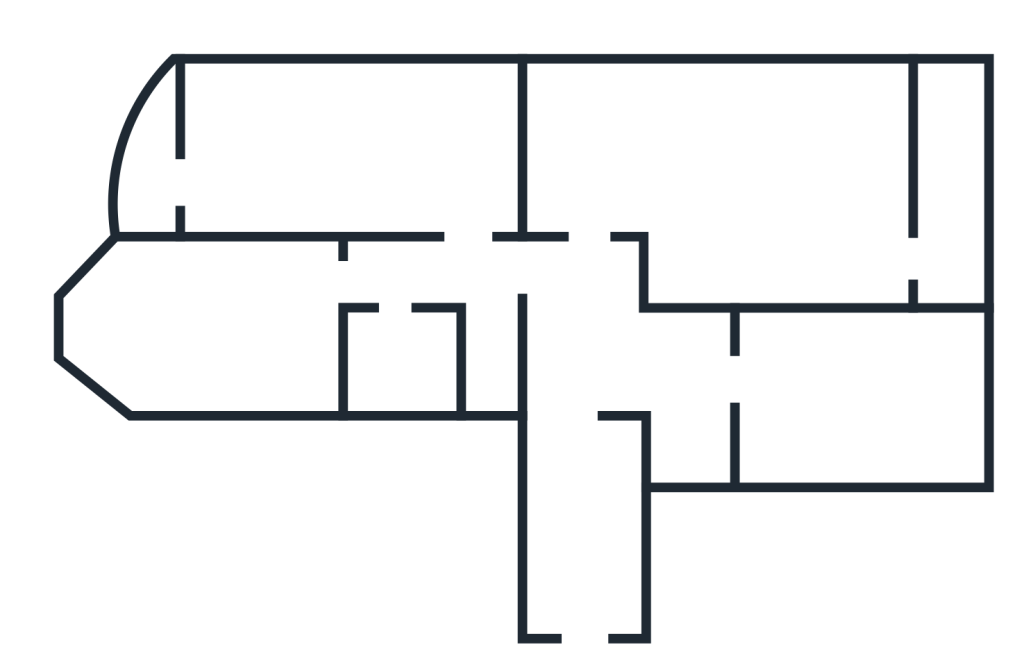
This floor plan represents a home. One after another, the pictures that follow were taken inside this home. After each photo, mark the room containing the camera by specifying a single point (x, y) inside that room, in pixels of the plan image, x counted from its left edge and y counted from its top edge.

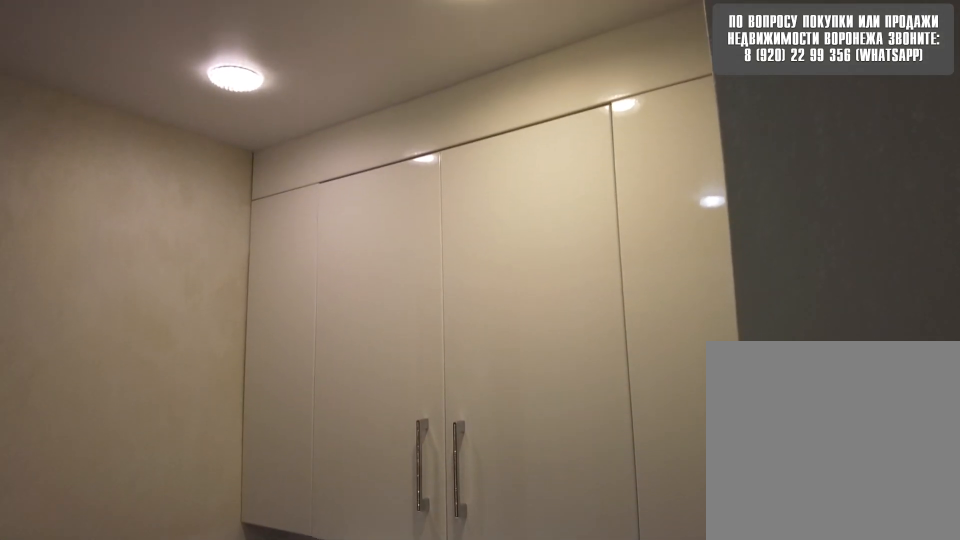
(700, 382)
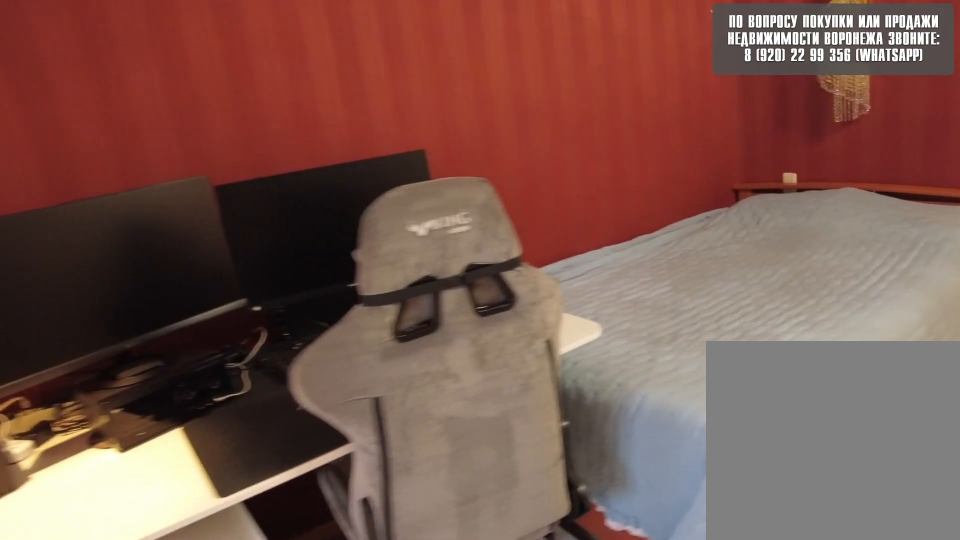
(666, 166)
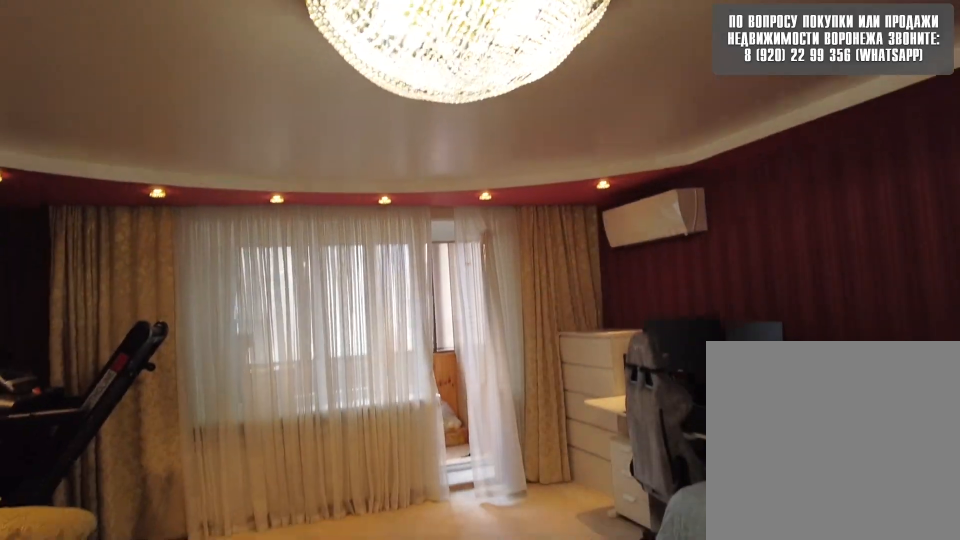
(666, 166)
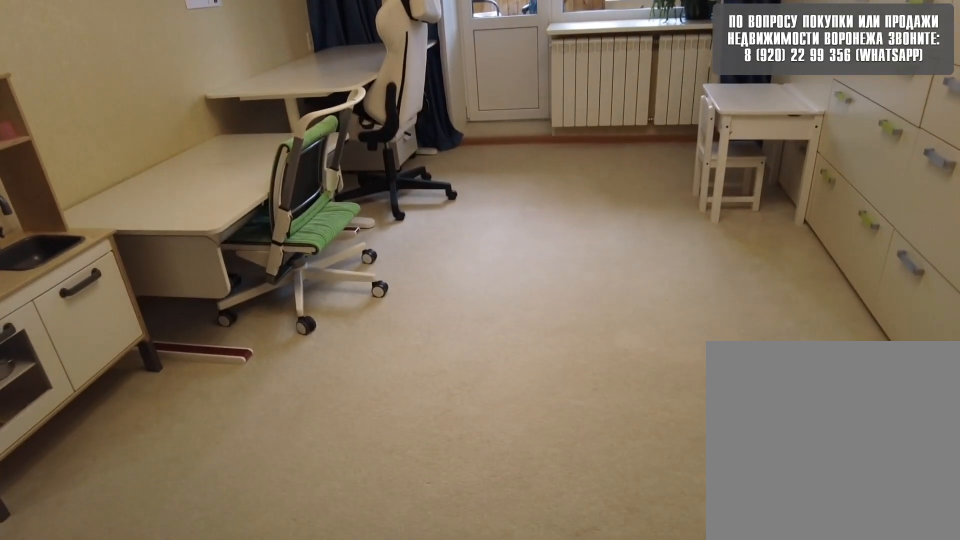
(421, 162)
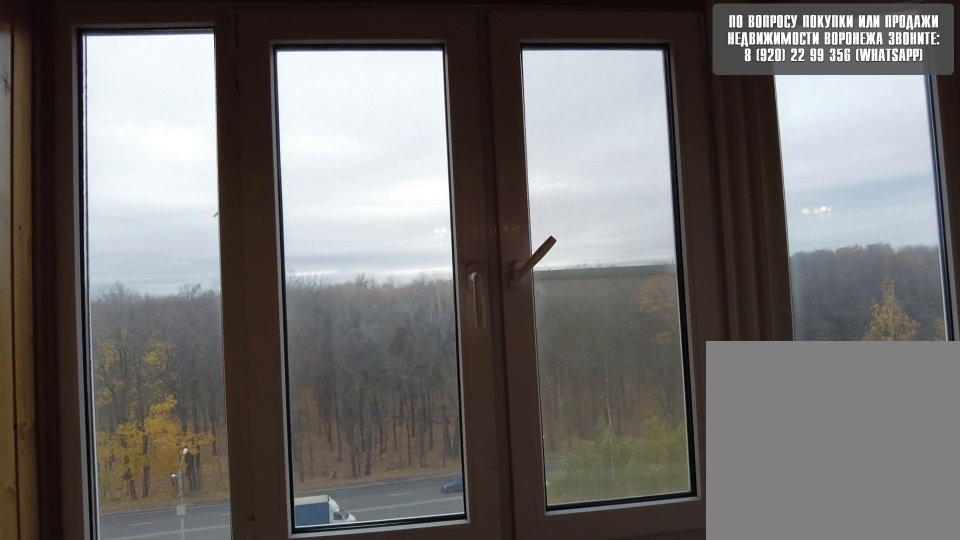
(159, 170)
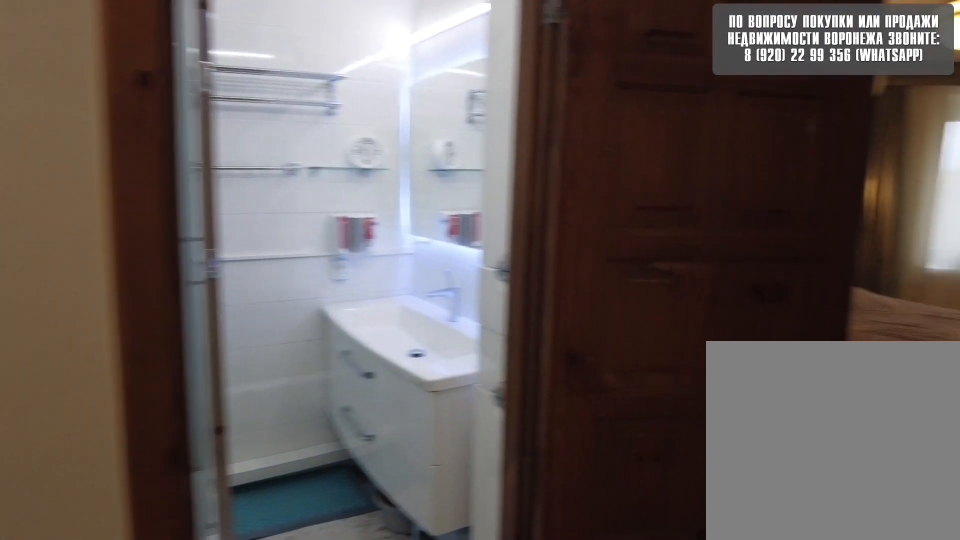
(488, 255)
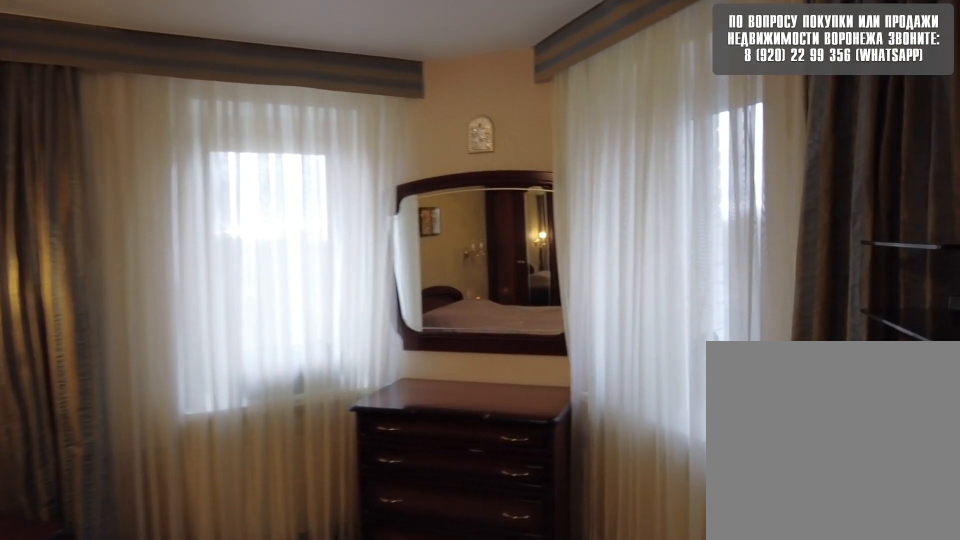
(237, 318)
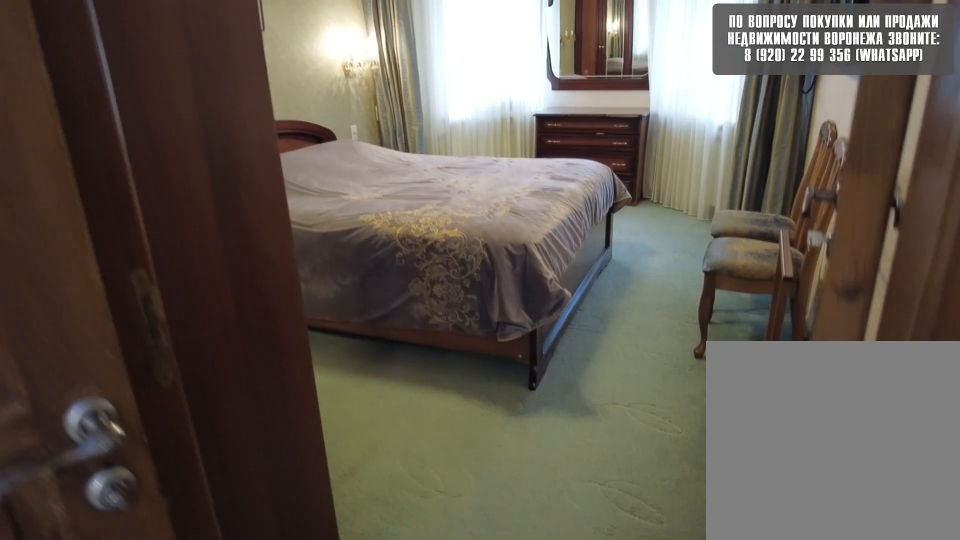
(394, 299)
